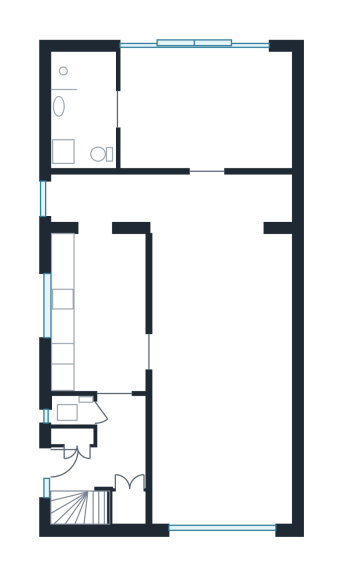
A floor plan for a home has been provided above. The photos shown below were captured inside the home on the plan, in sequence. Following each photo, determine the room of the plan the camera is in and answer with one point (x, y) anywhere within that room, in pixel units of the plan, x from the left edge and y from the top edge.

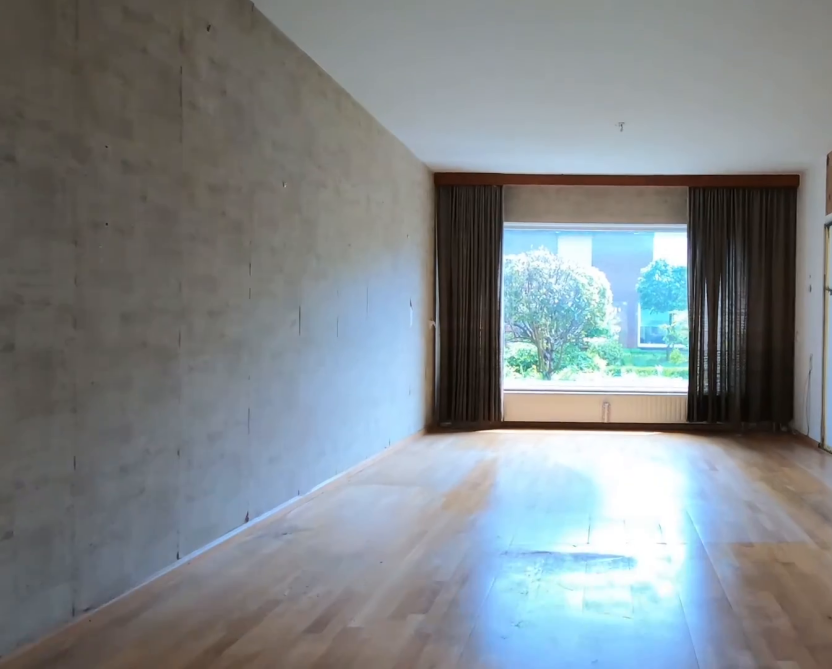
(220, 377)
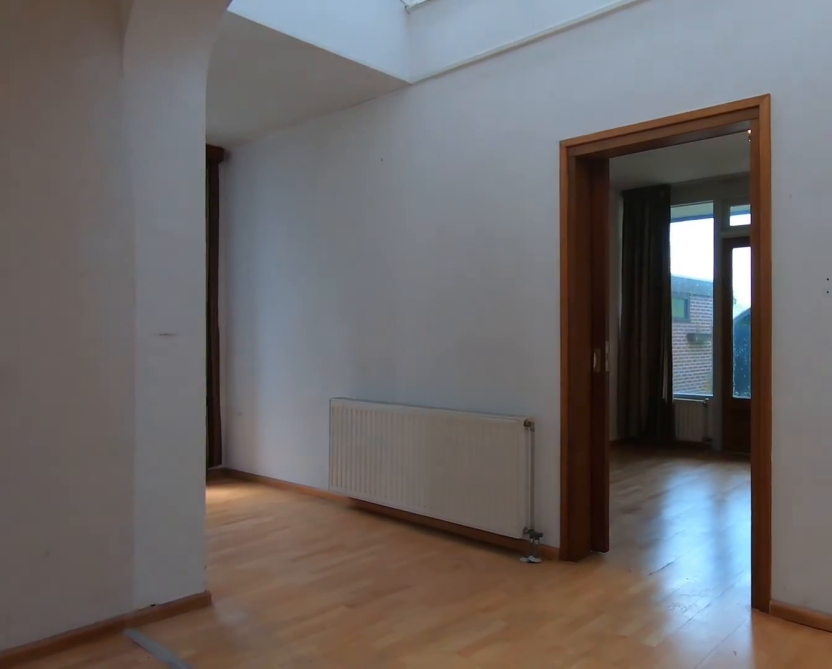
(220, 377)
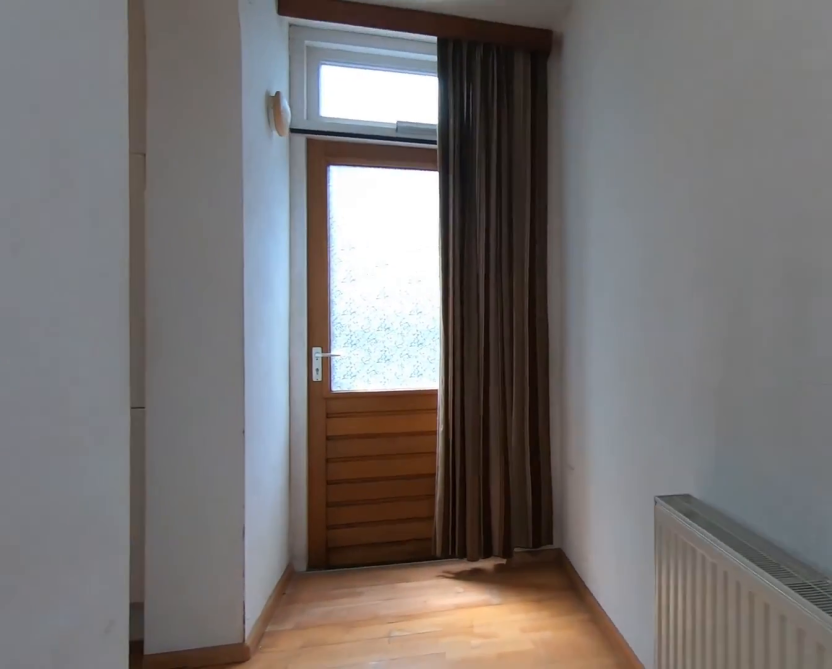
(172, 199)
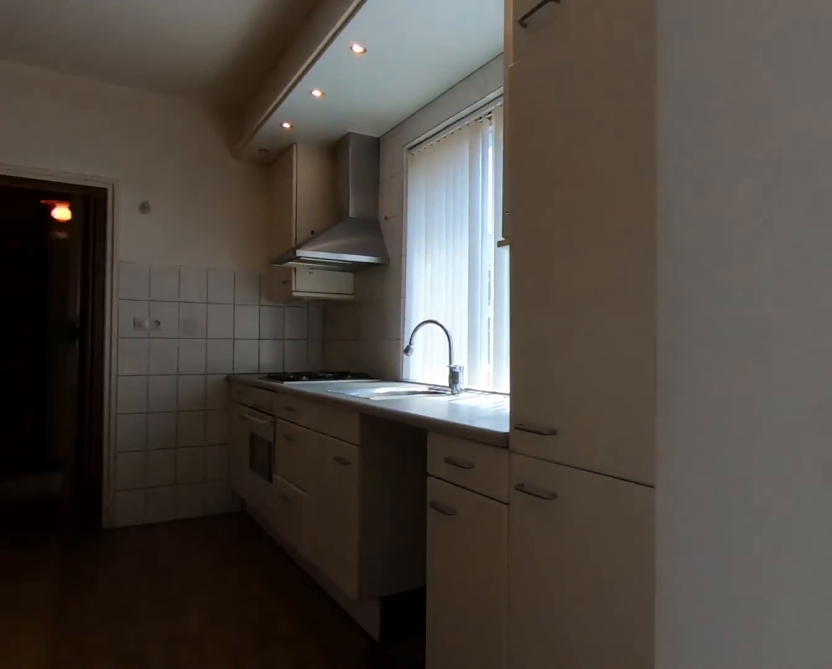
(172, 199)
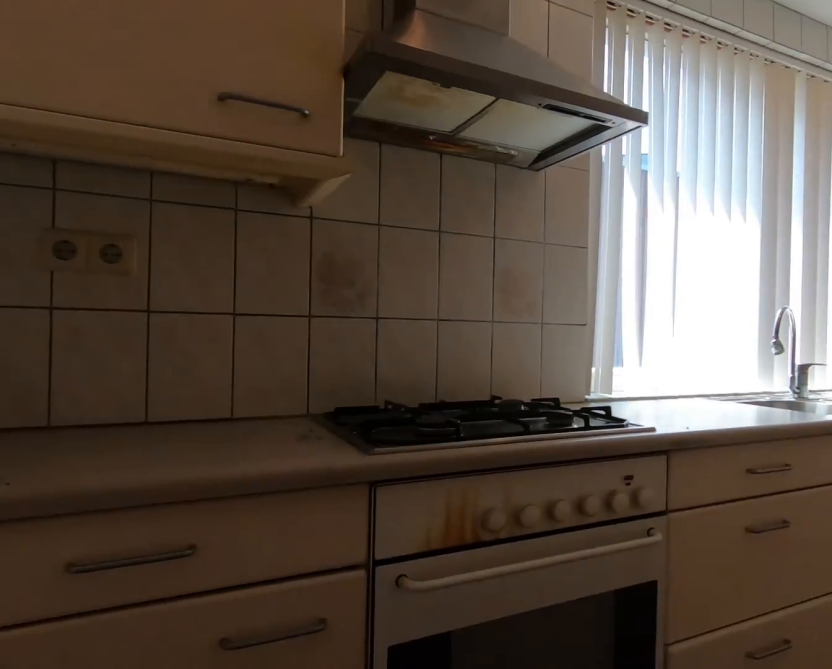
(109, 311)
